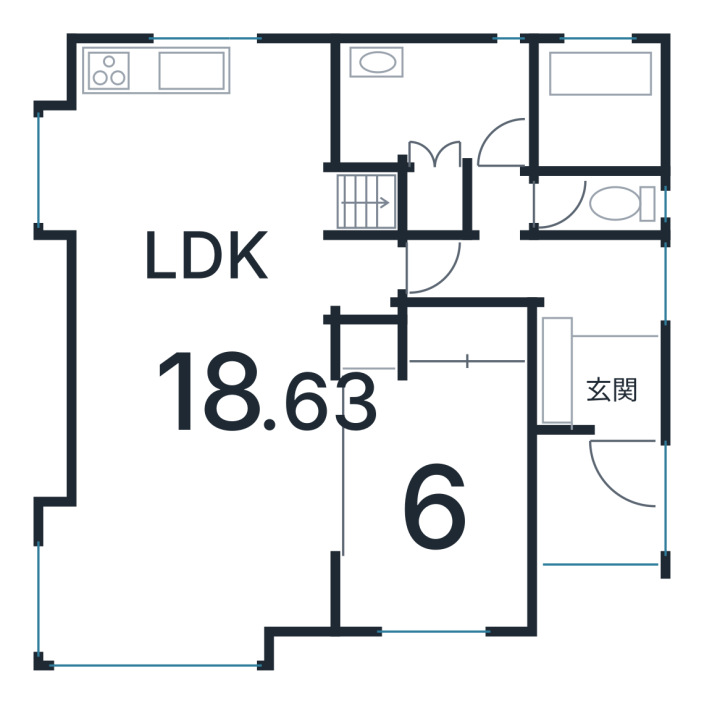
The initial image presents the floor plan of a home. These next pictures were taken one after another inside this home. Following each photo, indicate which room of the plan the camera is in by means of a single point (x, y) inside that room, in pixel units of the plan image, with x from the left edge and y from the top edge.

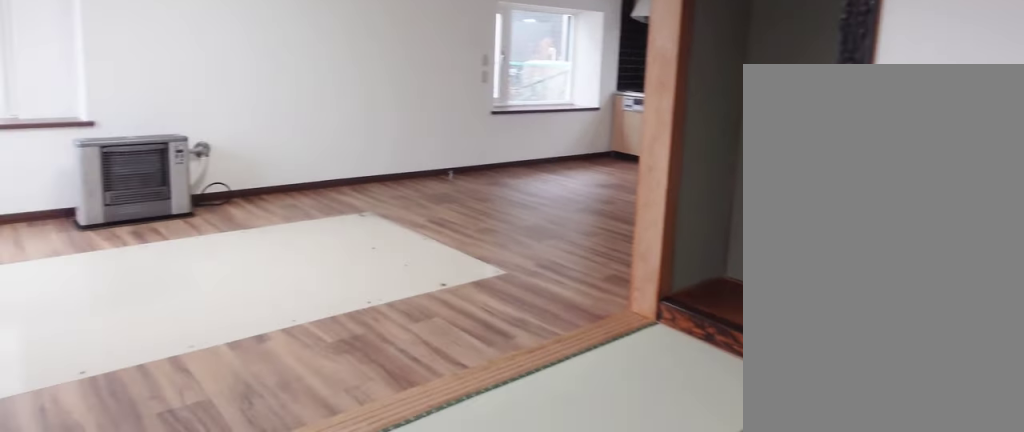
(438, 542)
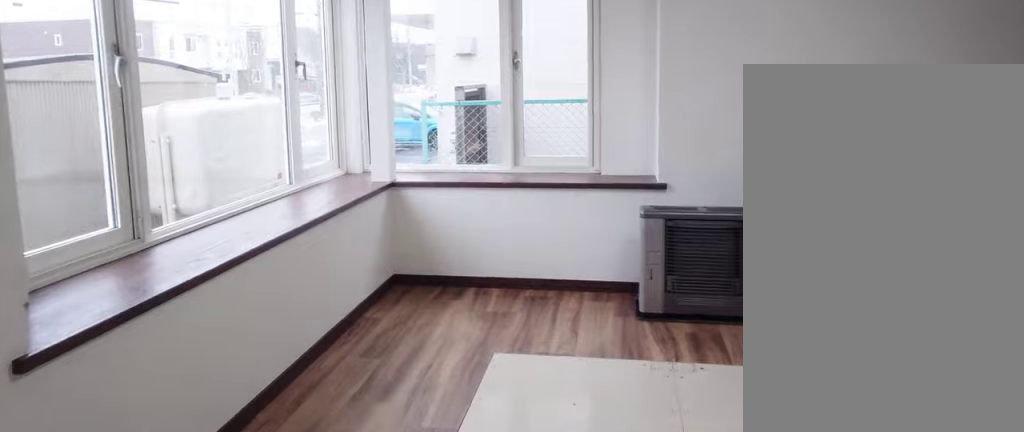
(195, 467)
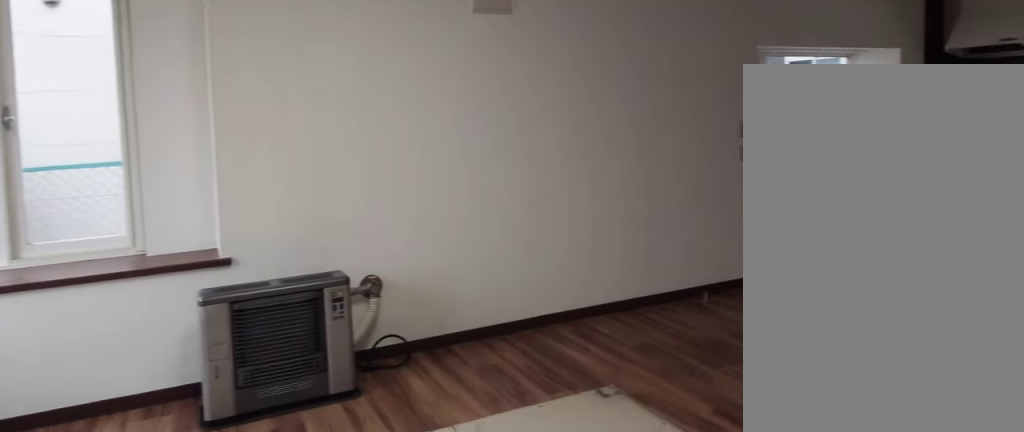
(195, 467)
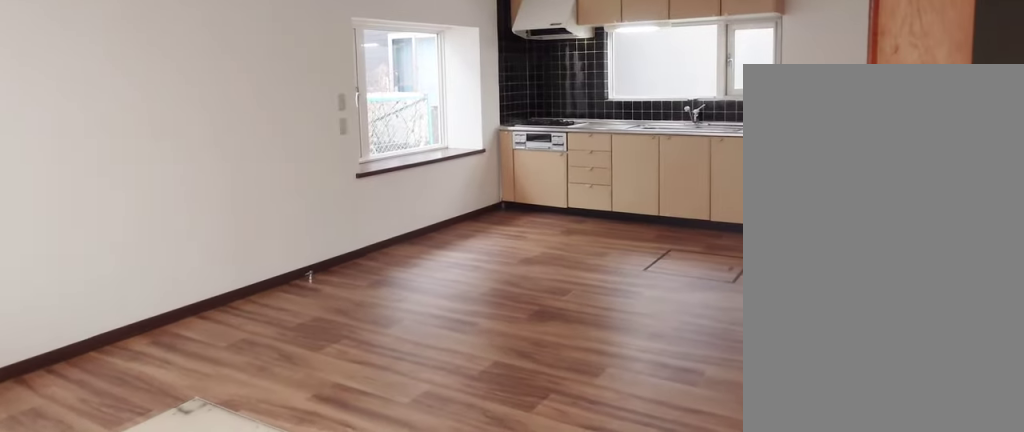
(195, 467)
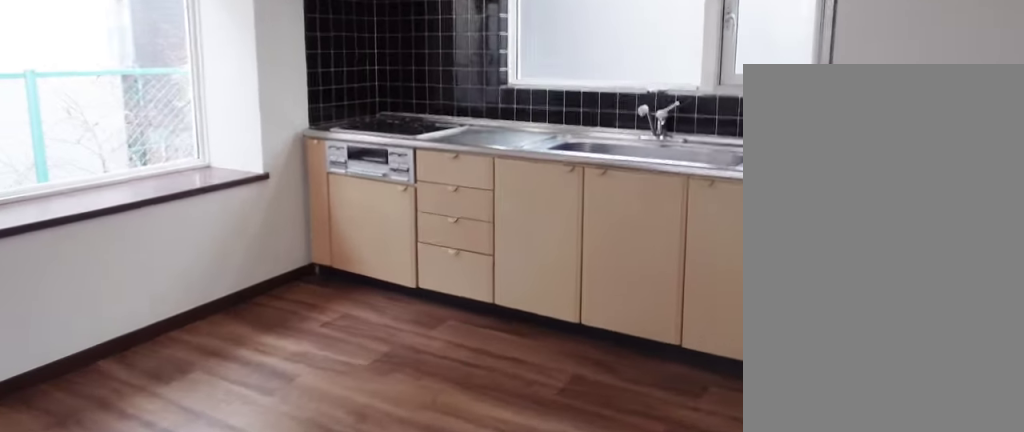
(193, 155)
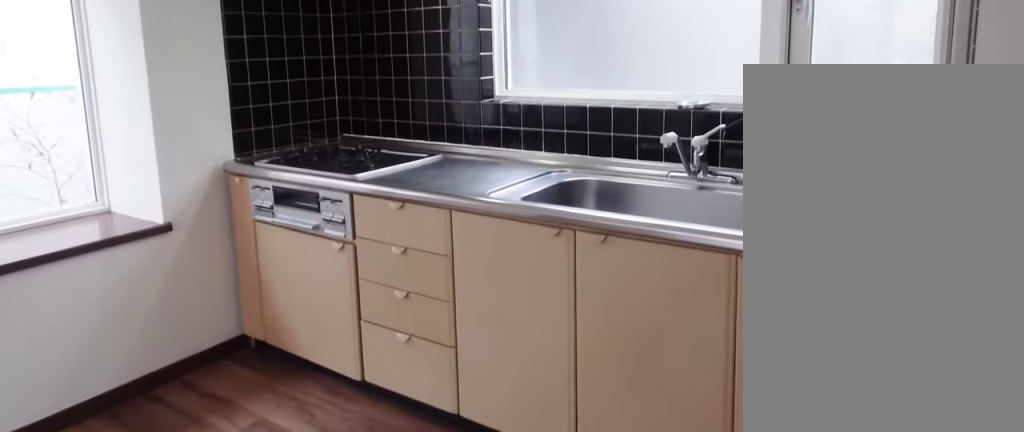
(193, 155)
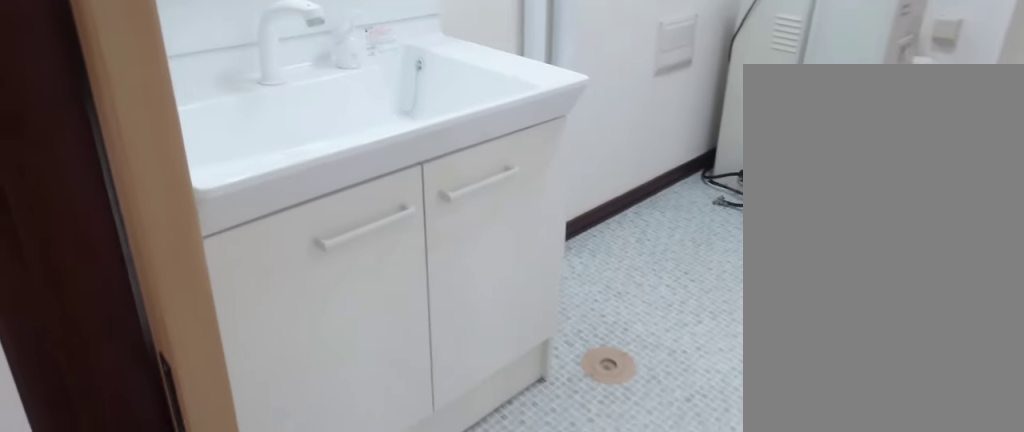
(437, 105)
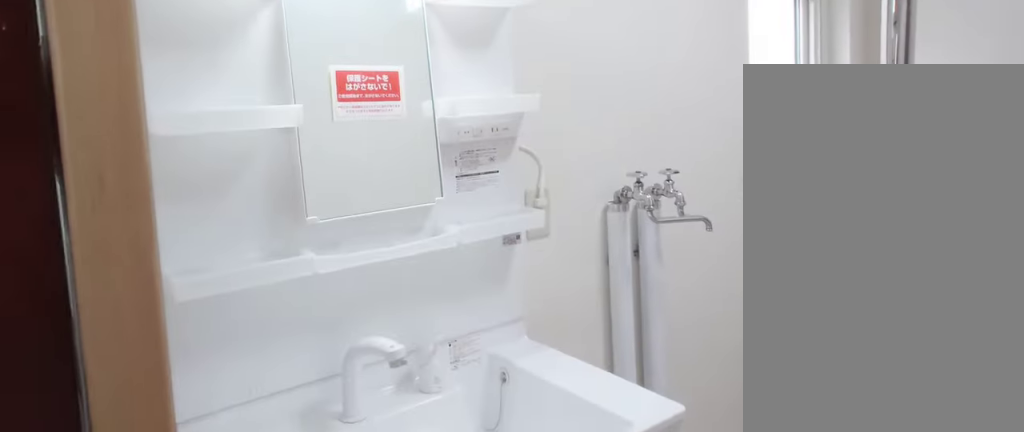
(437, 105)
